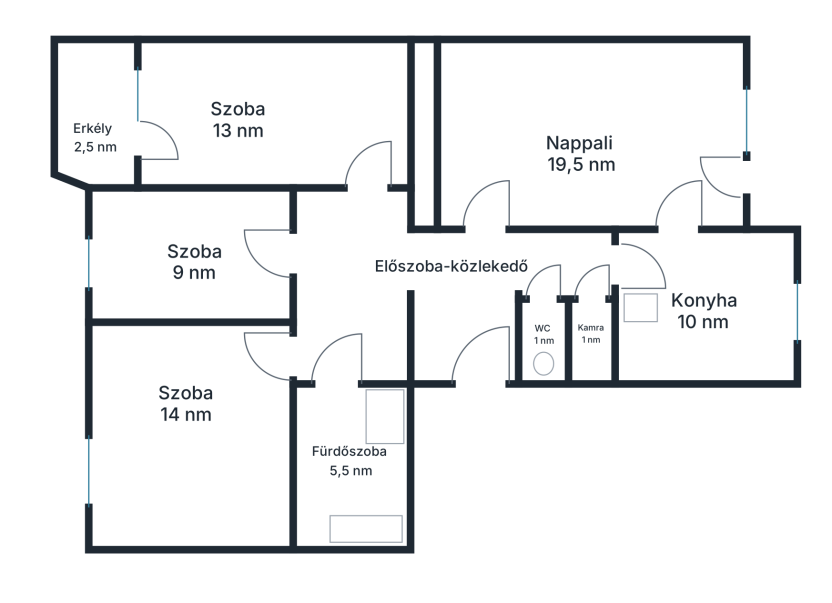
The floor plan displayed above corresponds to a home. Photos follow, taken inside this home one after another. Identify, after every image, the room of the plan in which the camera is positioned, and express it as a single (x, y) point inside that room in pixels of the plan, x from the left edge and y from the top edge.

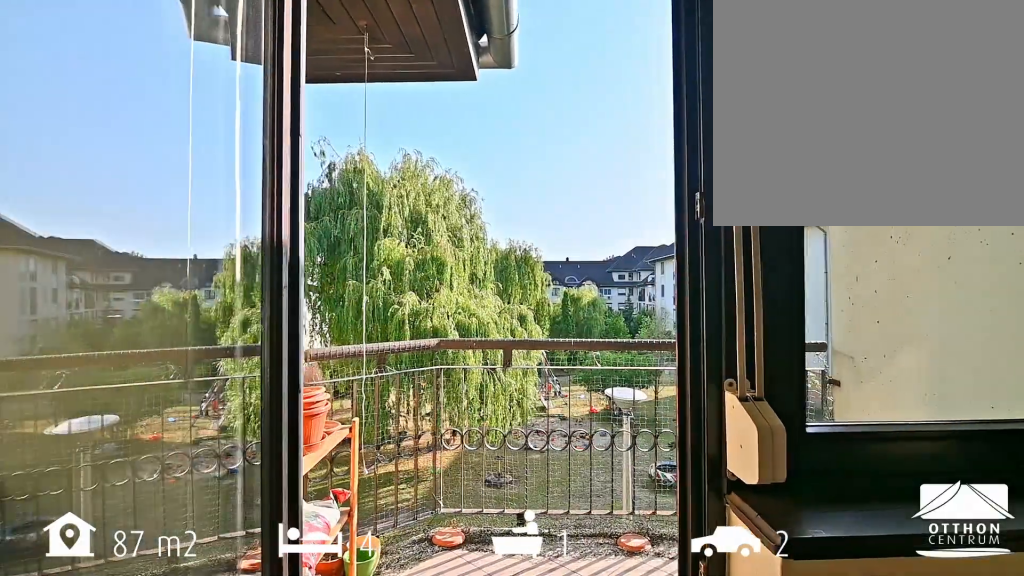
(95, 124)
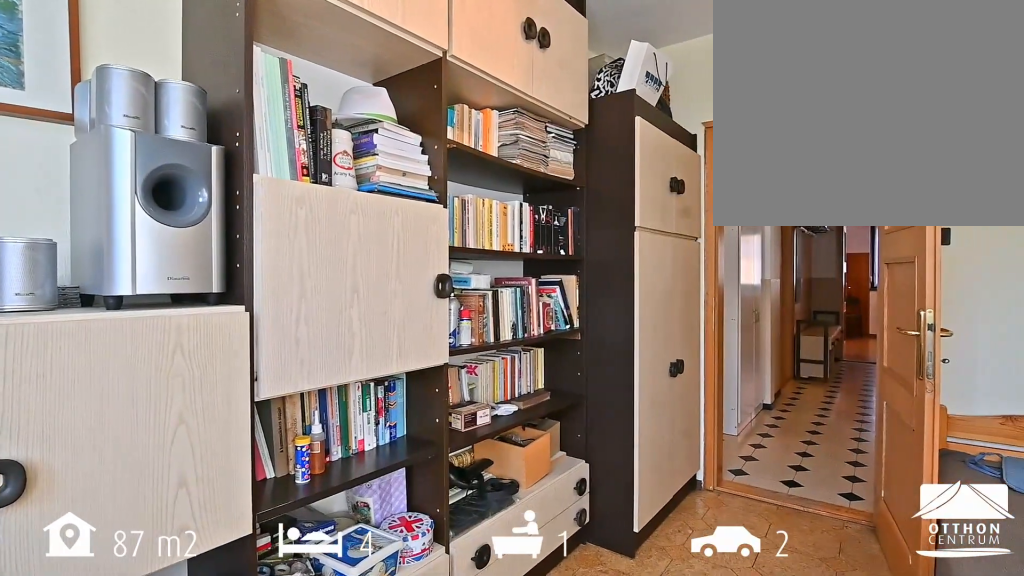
(195, 260)
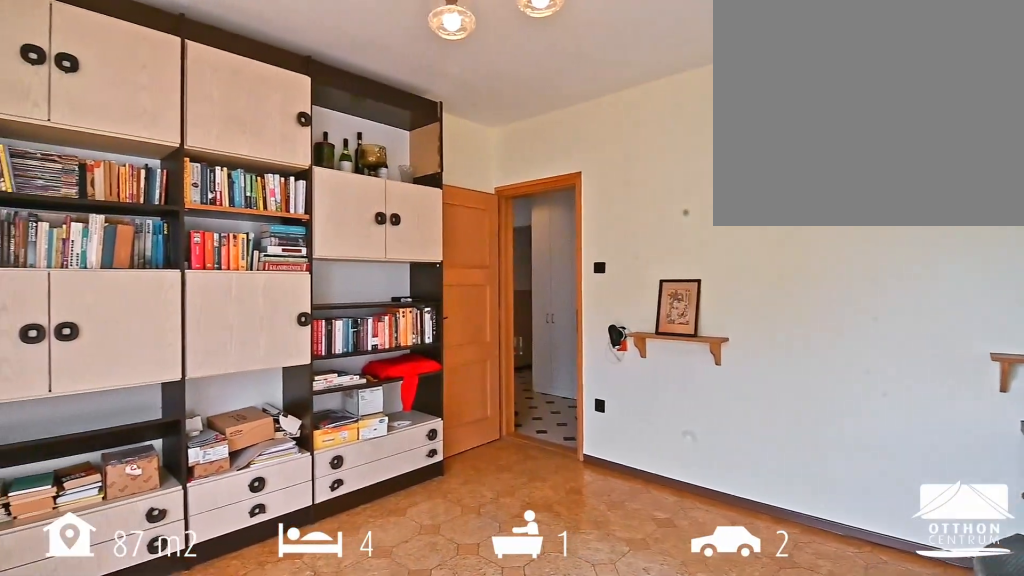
(187, 405)
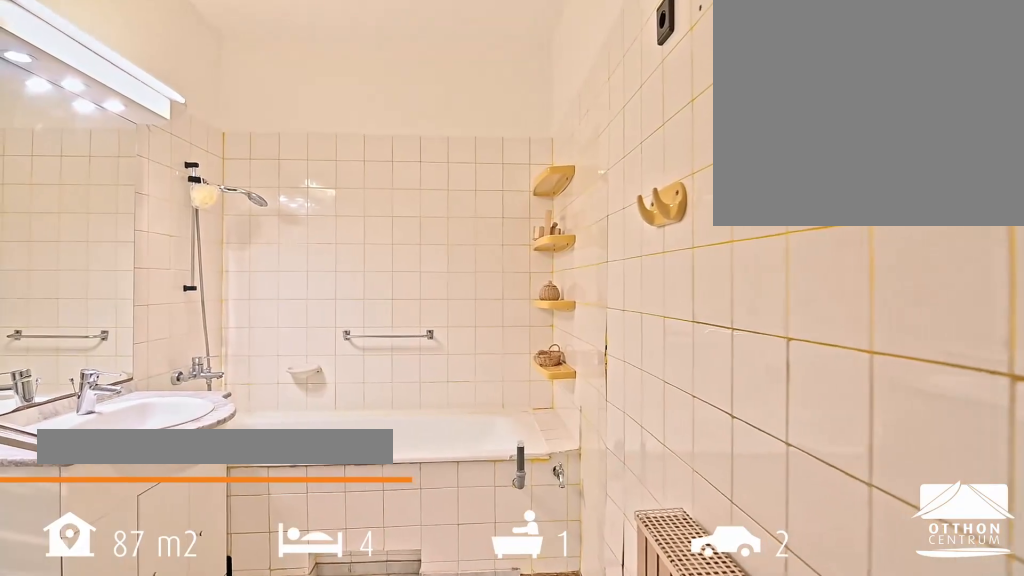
(348, 469)
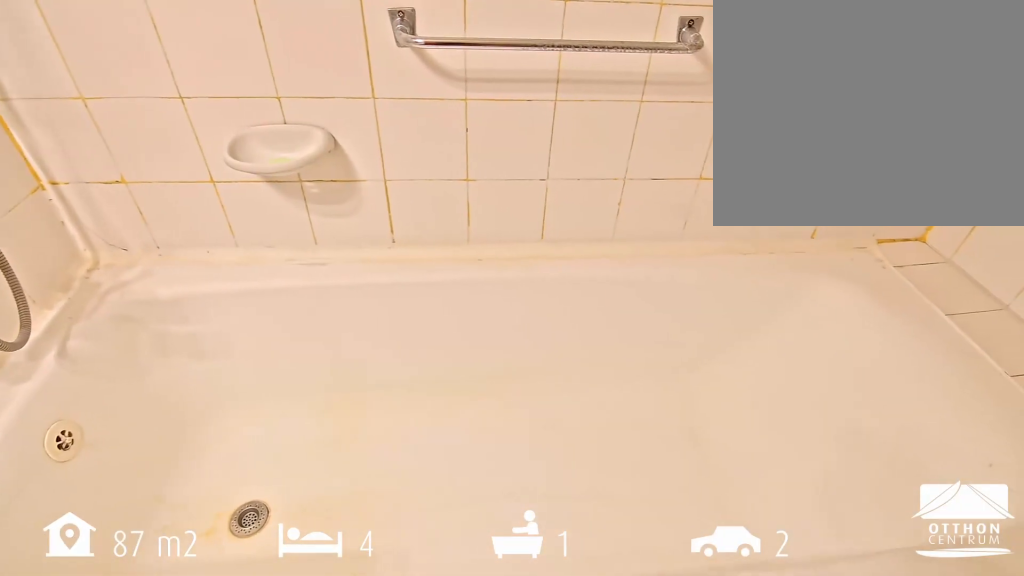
(348, 469)
